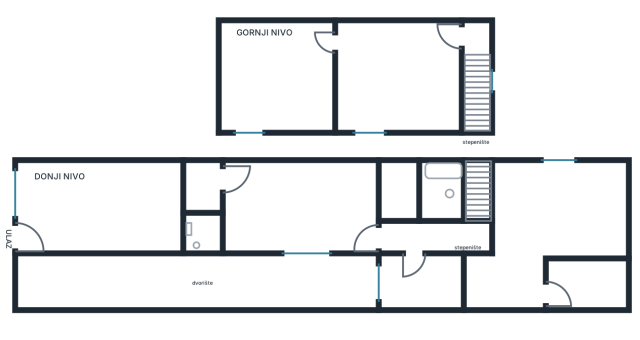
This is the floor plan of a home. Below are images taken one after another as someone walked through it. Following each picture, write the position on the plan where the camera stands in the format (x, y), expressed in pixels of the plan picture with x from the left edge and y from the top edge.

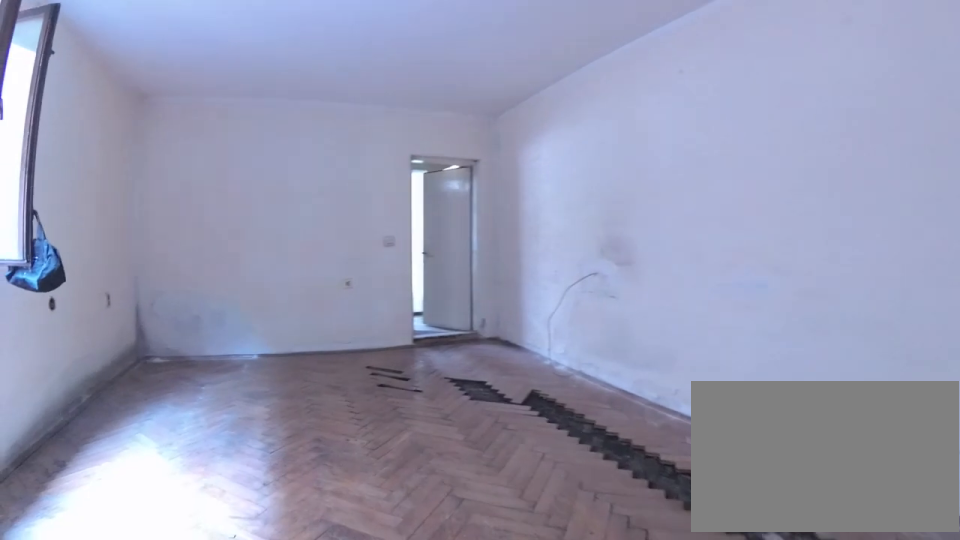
(377, 225)
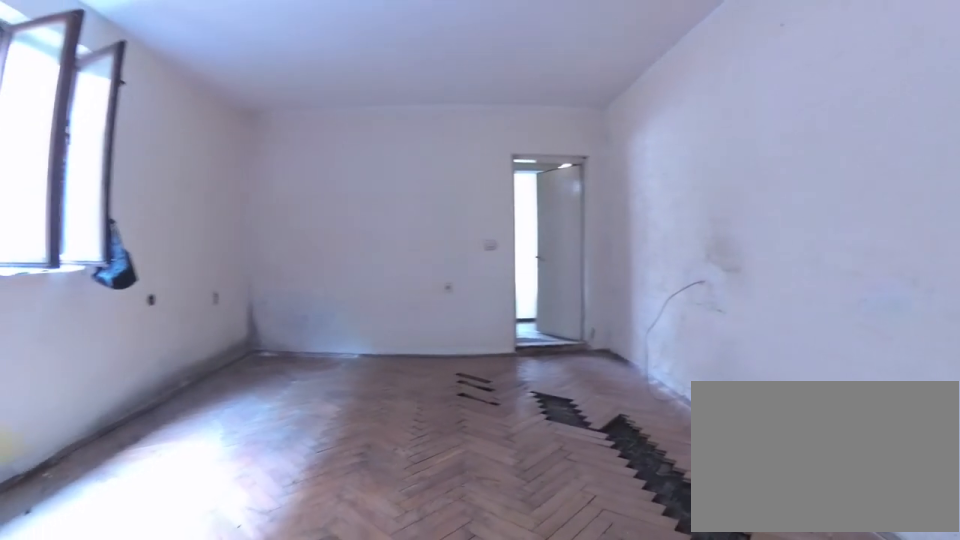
(370, 204)
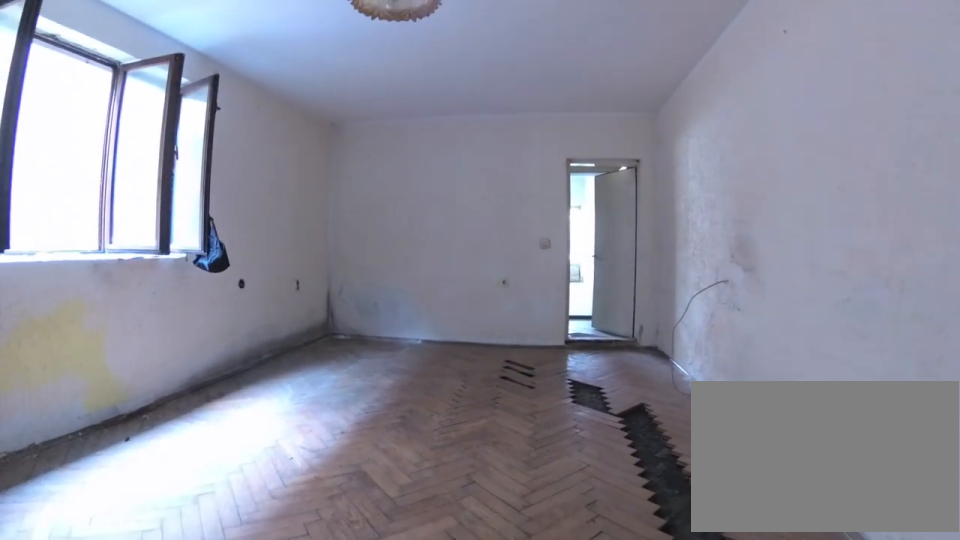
(373, 188)
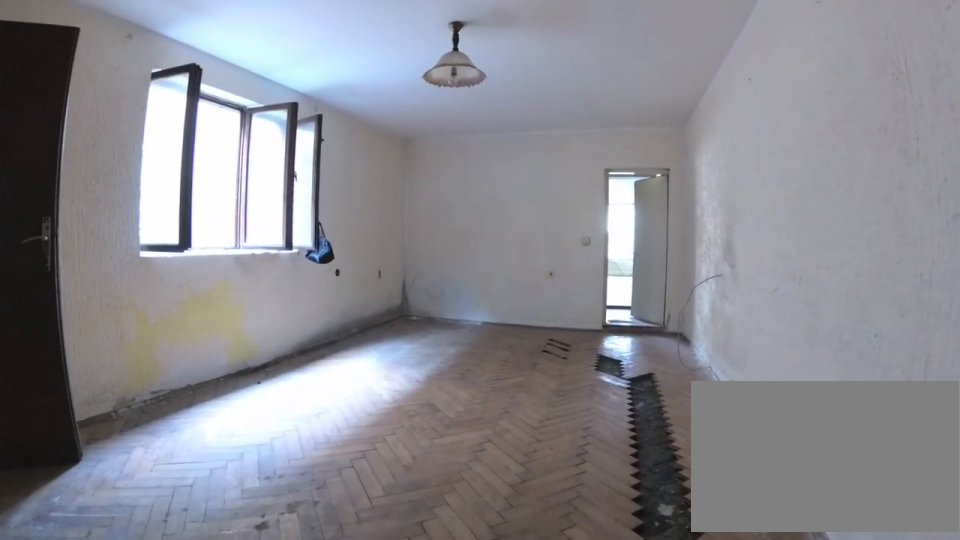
(382, 181)
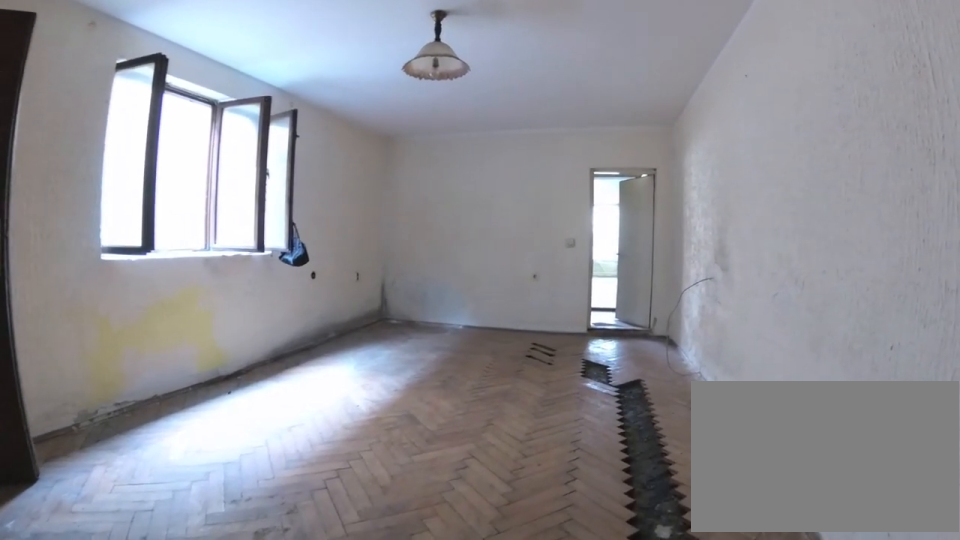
(374, 181)
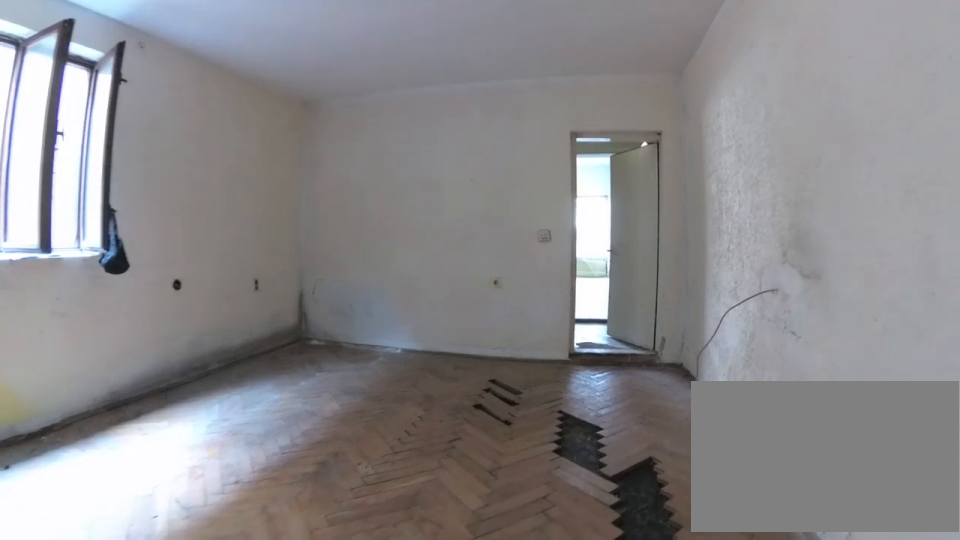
(333, 180)
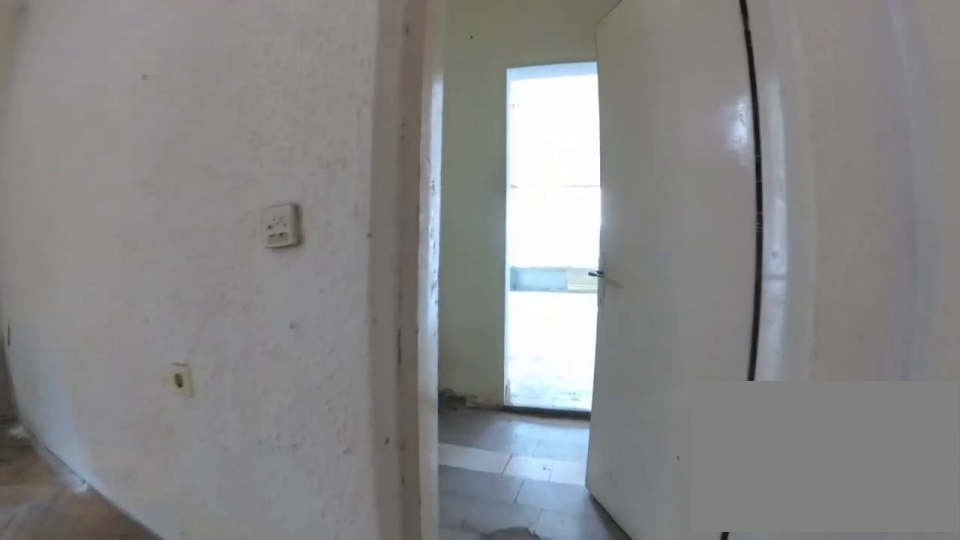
(261, 180)
